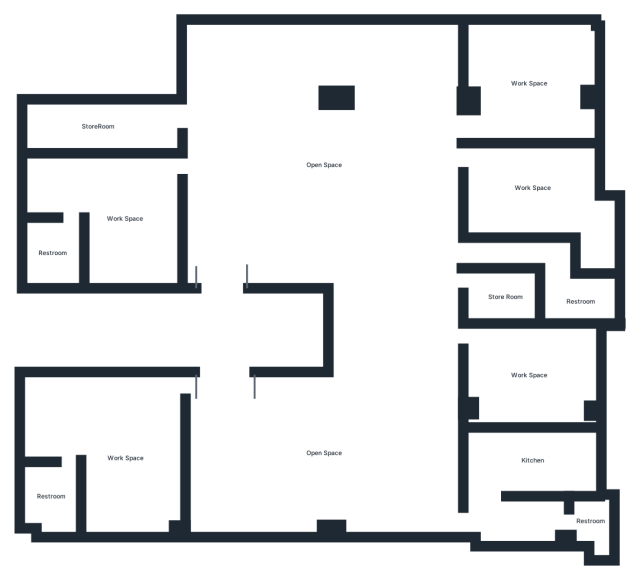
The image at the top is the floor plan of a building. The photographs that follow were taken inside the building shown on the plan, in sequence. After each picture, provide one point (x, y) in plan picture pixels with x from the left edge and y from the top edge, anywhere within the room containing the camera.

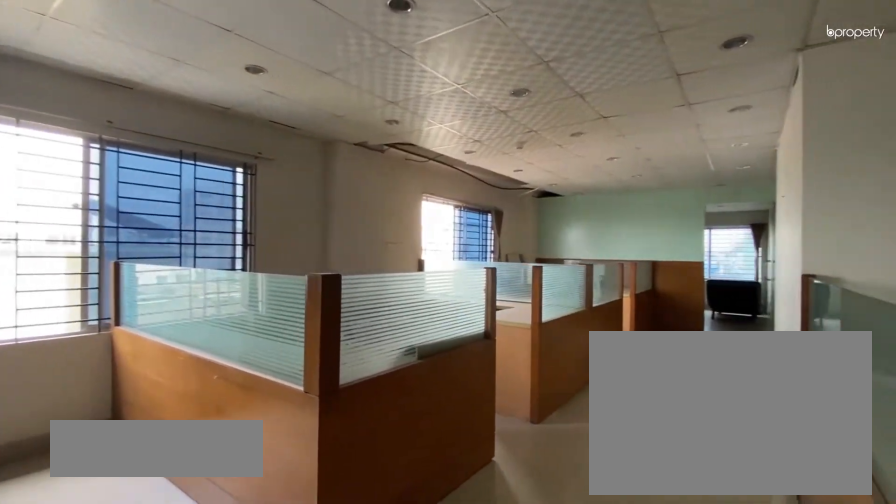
(329, 457)
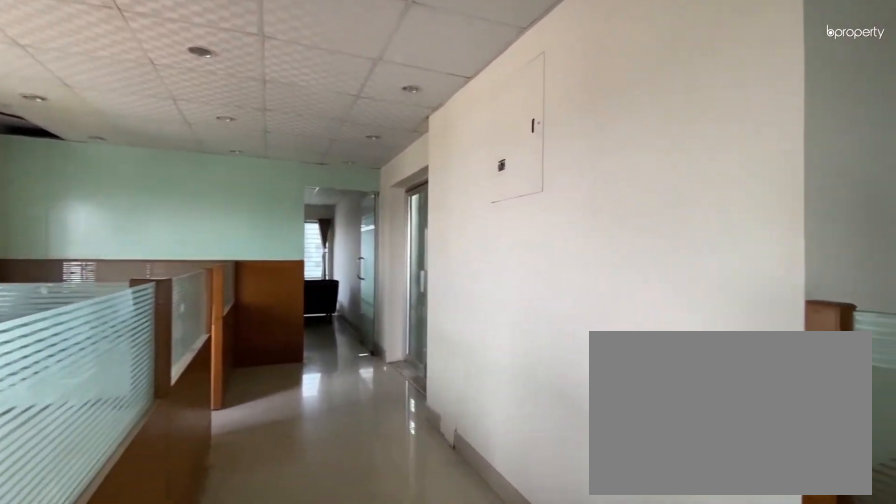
(329, 457)
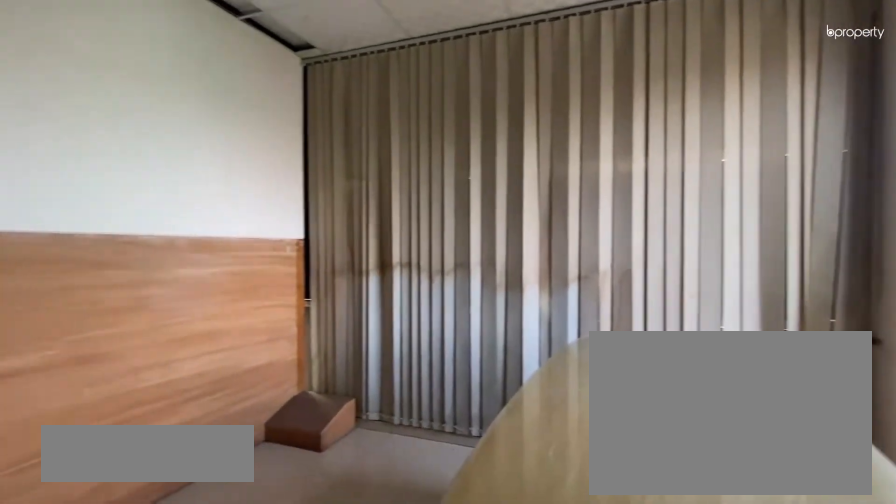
(526, 82)
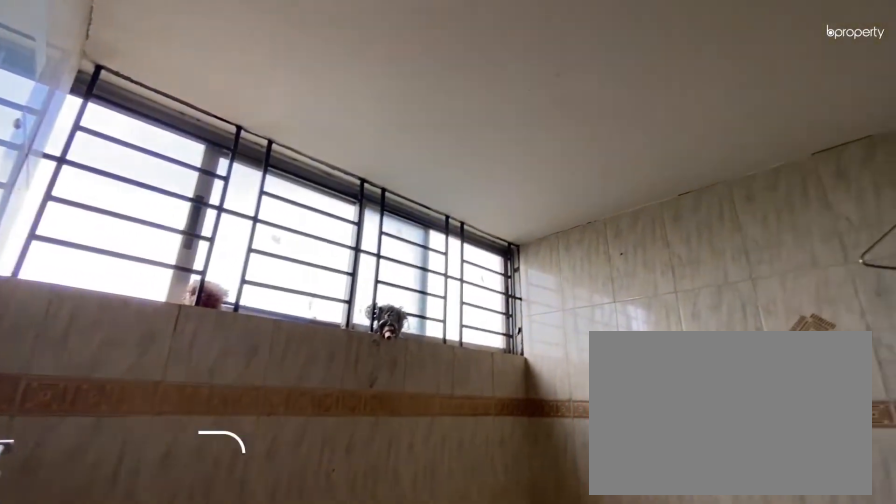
(578, 303)
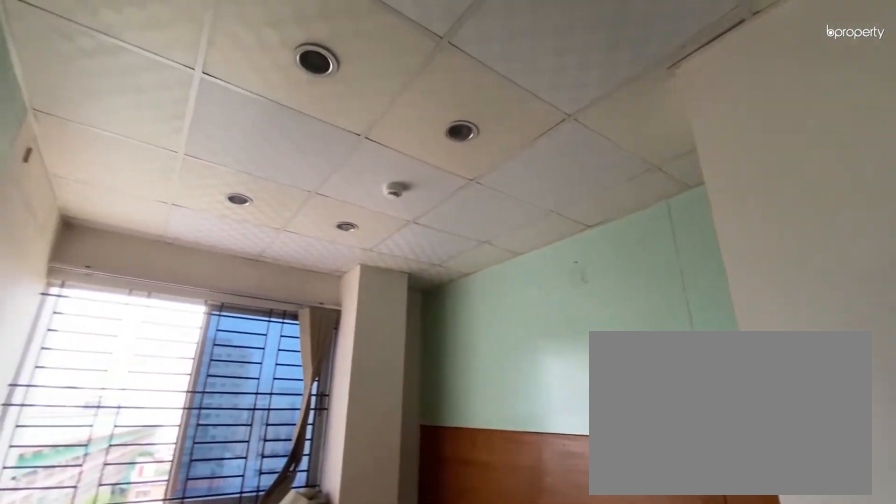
(527, 374)
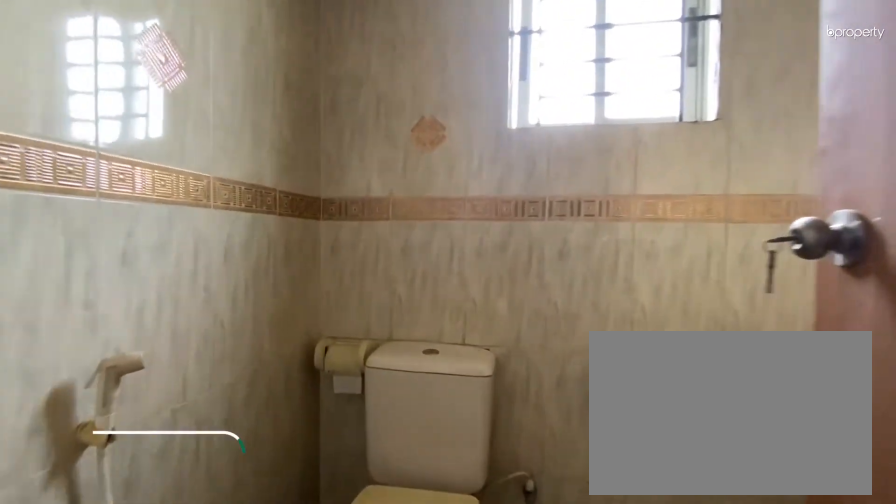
(590, 520)
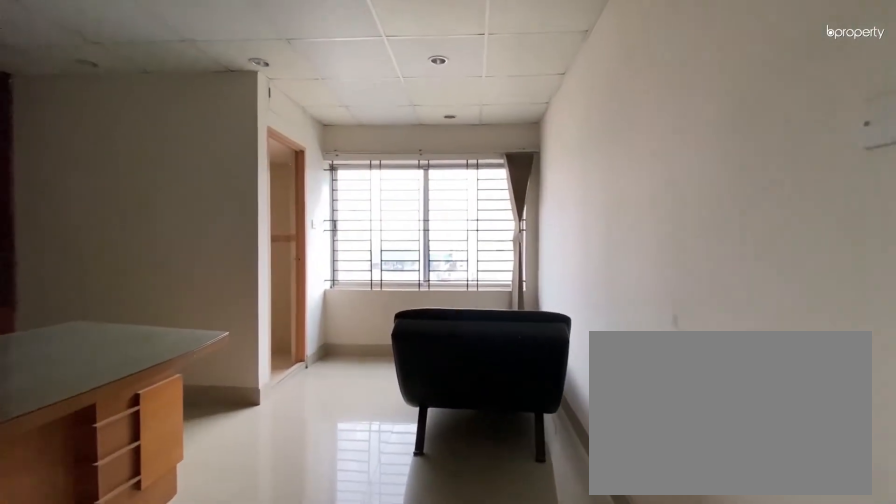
(123, 459)
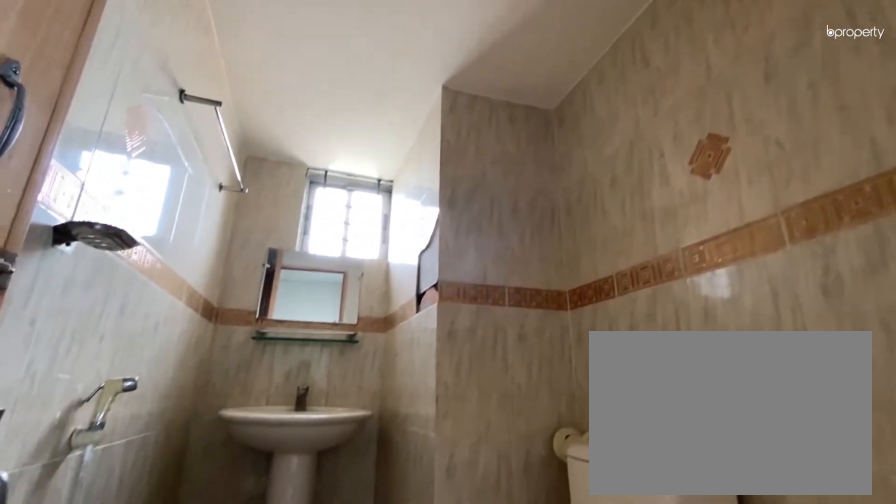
(51, 495)
